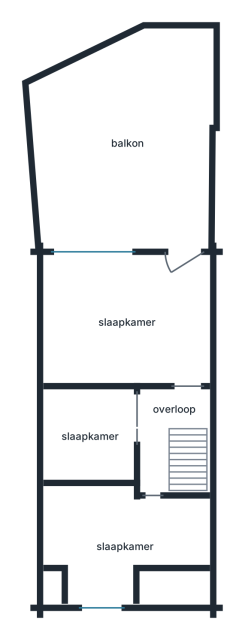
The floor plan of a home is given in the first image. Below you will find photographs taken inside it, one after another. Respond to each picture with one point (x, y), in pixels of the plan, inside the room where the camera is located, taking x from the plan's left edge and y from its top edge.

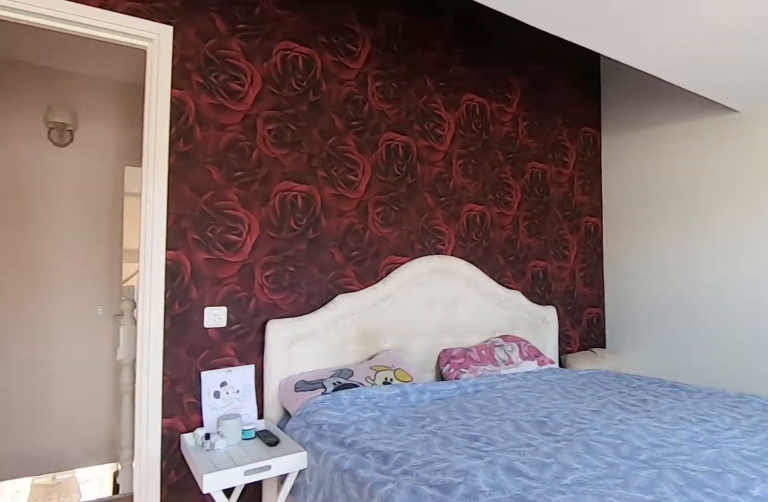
(127, 321)
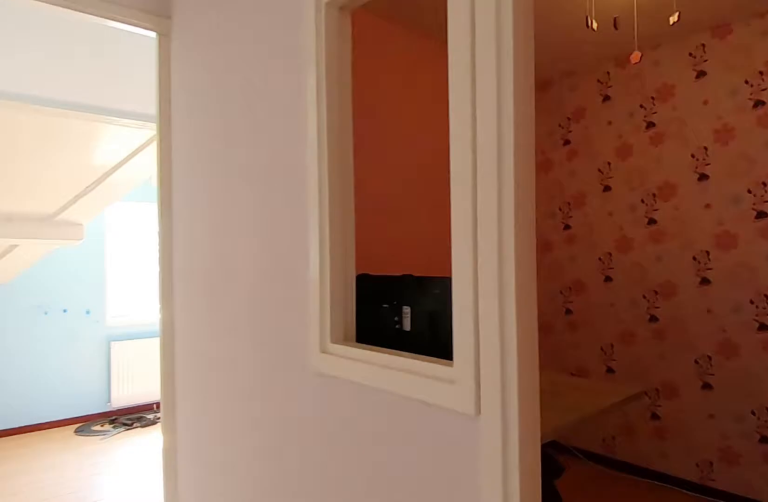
(164, 429)
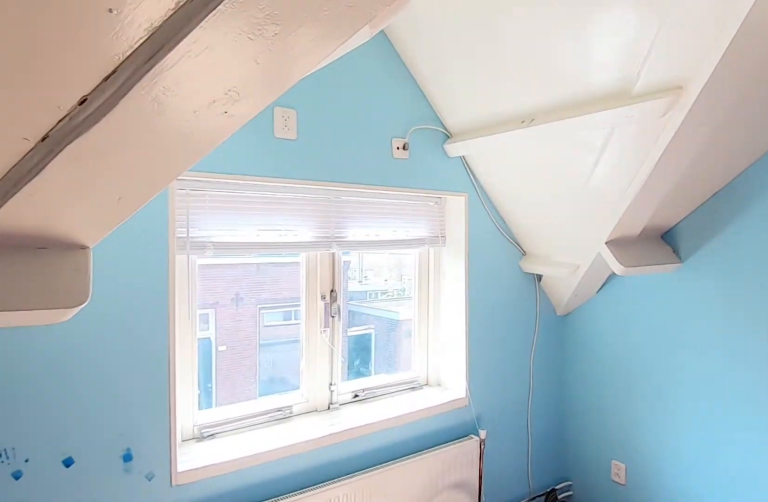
(120, 538)
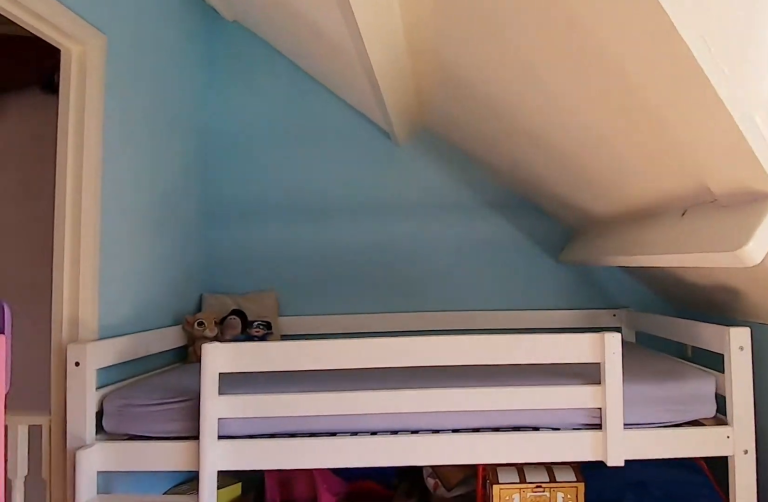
(120, 538)
